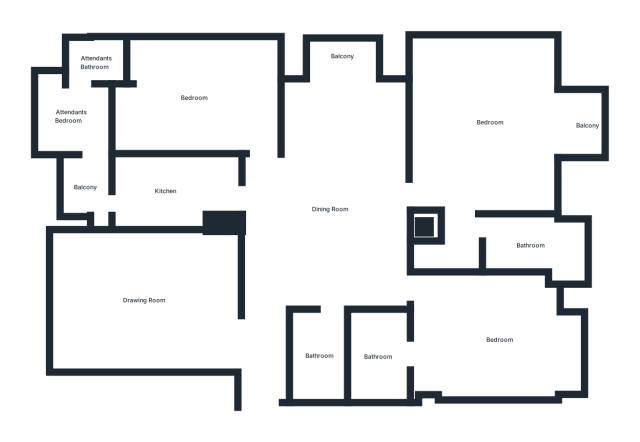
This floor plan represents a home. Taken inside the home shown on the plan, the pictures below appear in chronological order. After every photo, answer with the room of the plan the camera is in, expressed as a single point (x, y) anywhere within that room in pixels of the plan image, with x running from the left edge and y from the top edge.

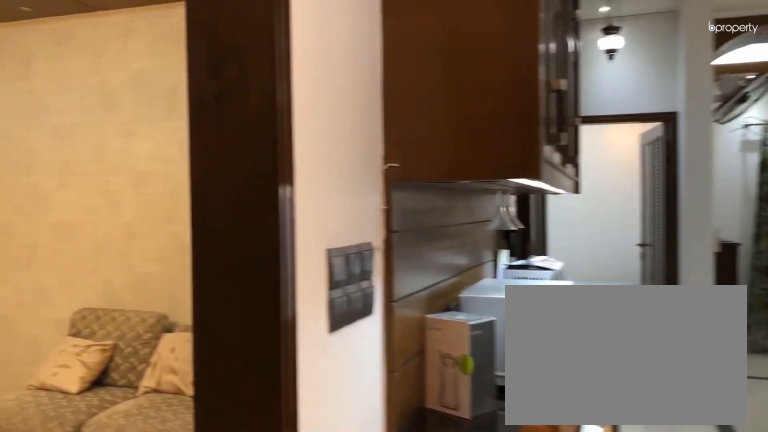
(238, 341)
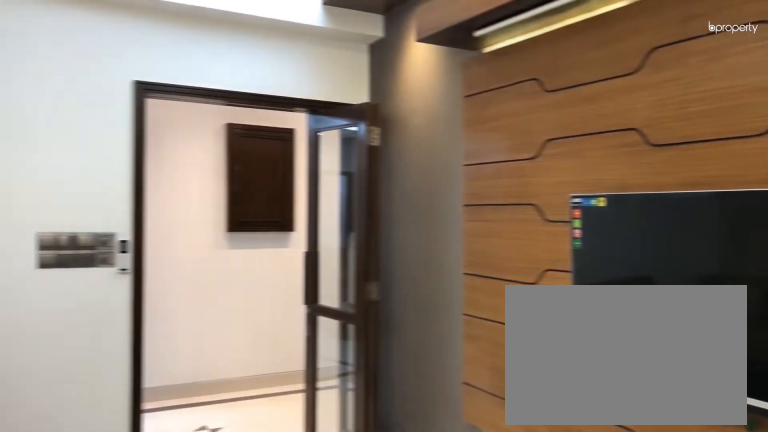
(146, 302)
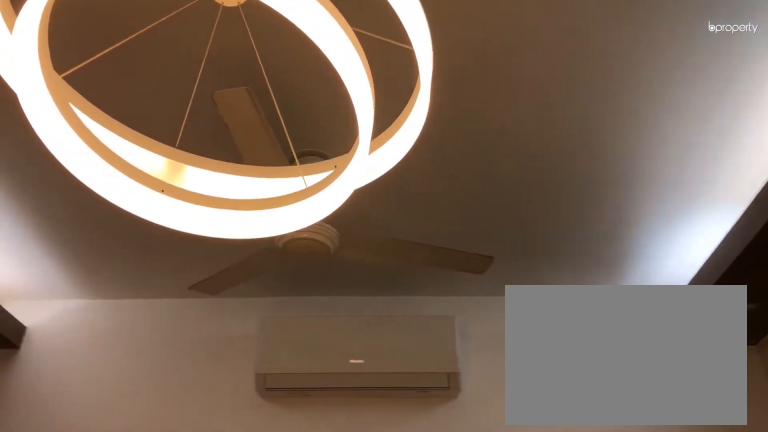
(146, 302)
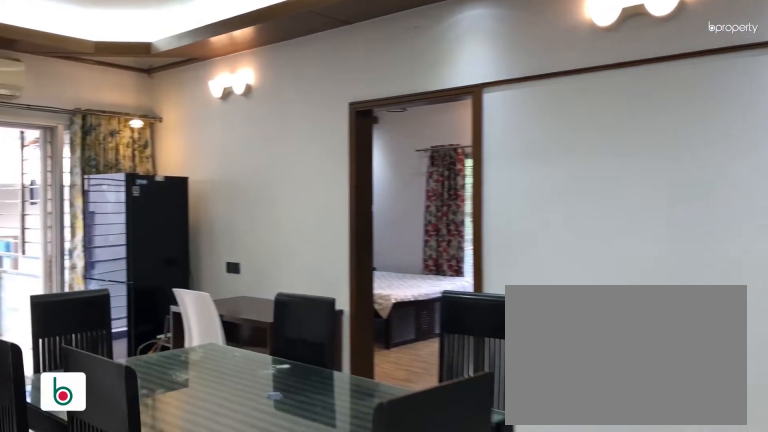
(327, 211)
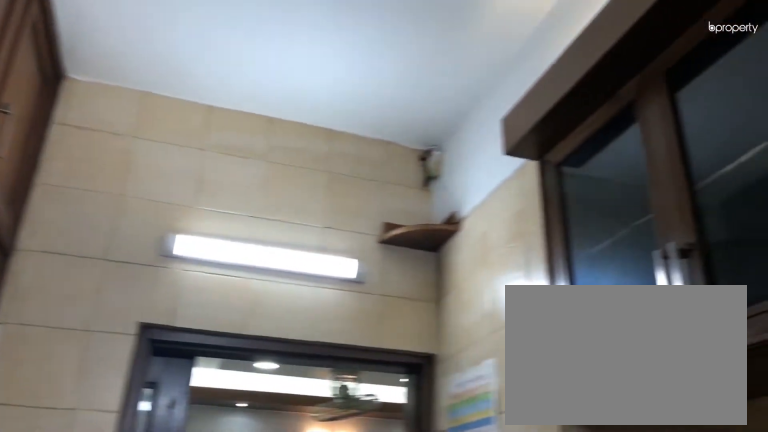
(169, 187)
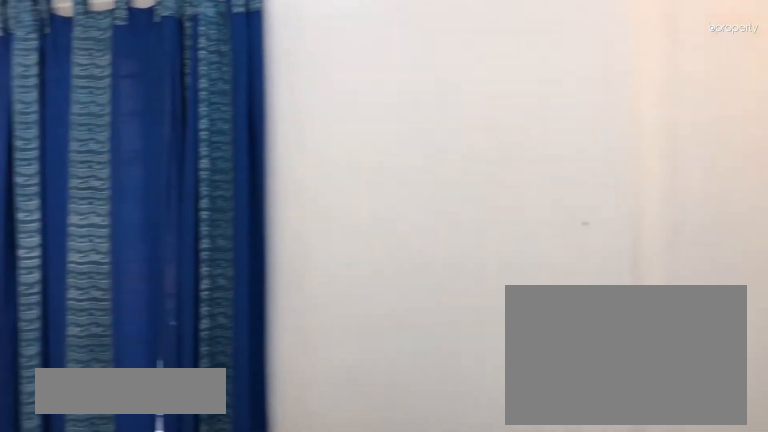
(193, 96)
